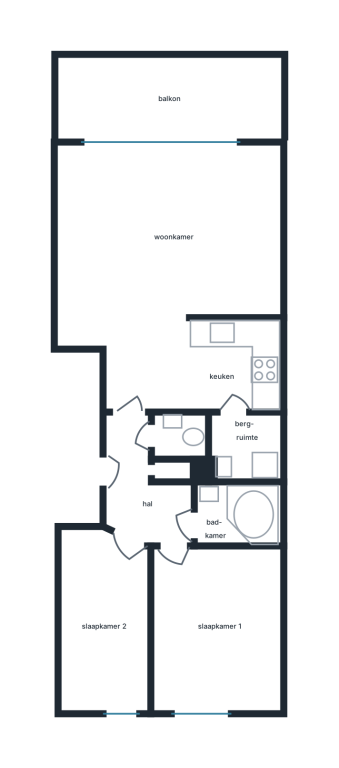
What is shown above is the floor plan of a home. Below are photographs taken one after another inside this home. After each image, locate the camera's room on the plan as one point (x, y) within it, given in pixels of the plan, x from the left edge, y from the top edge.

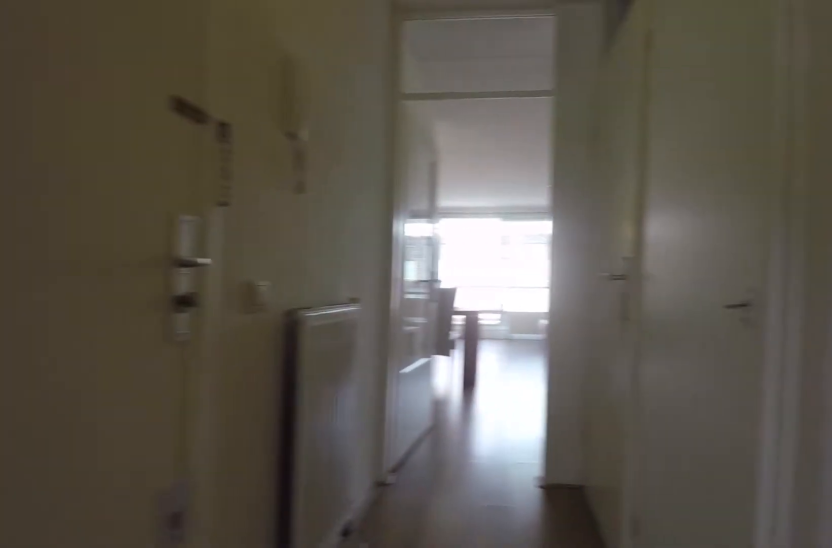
(144, 489)
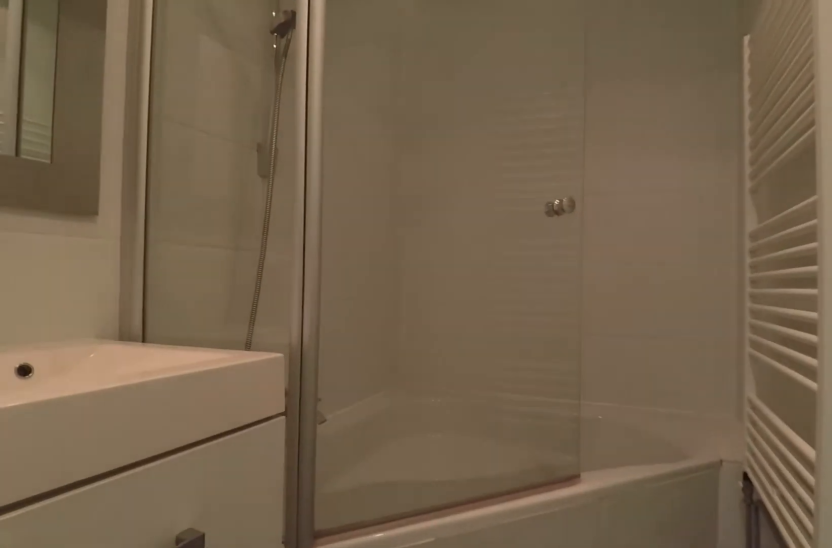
(236, 513)
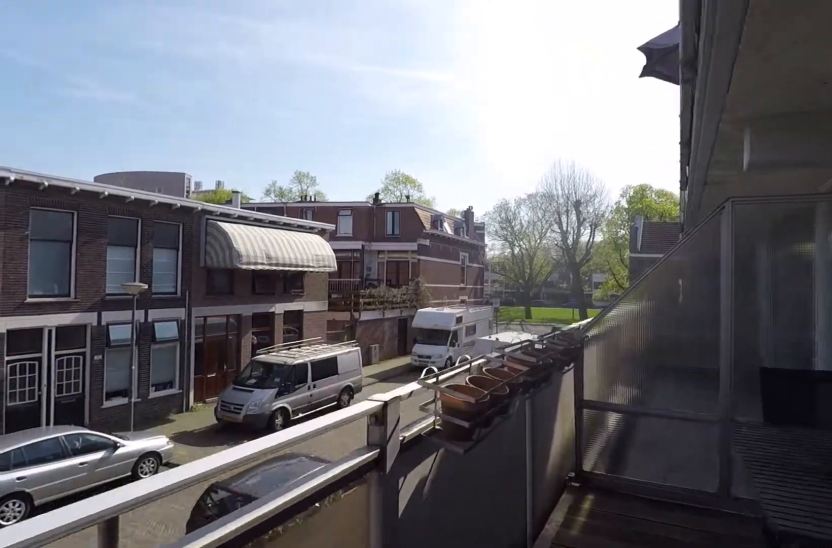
(168, 100)
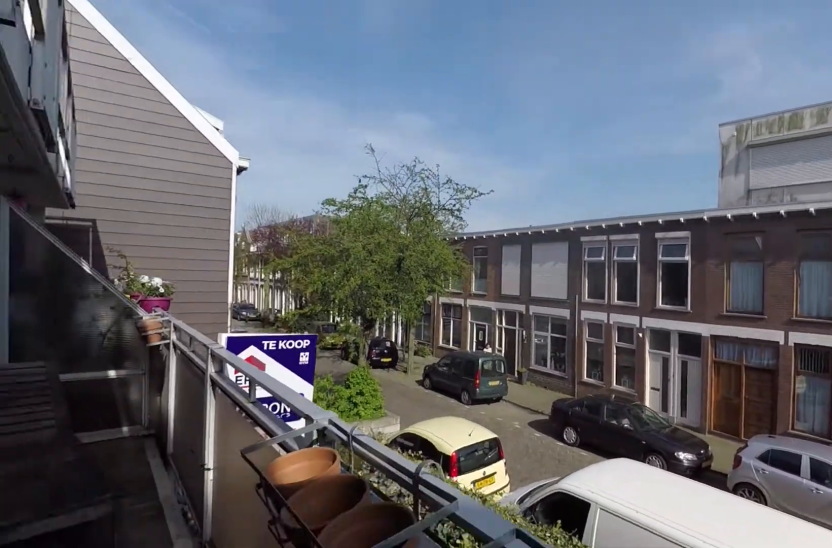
(168, 100)
